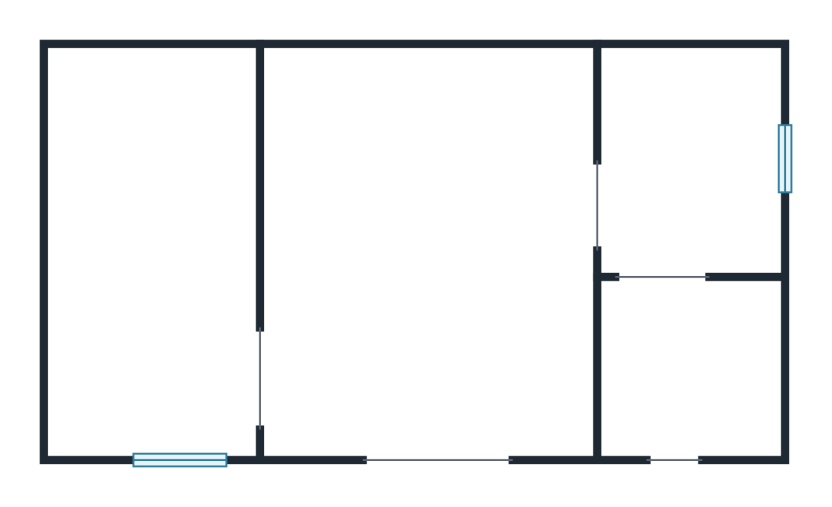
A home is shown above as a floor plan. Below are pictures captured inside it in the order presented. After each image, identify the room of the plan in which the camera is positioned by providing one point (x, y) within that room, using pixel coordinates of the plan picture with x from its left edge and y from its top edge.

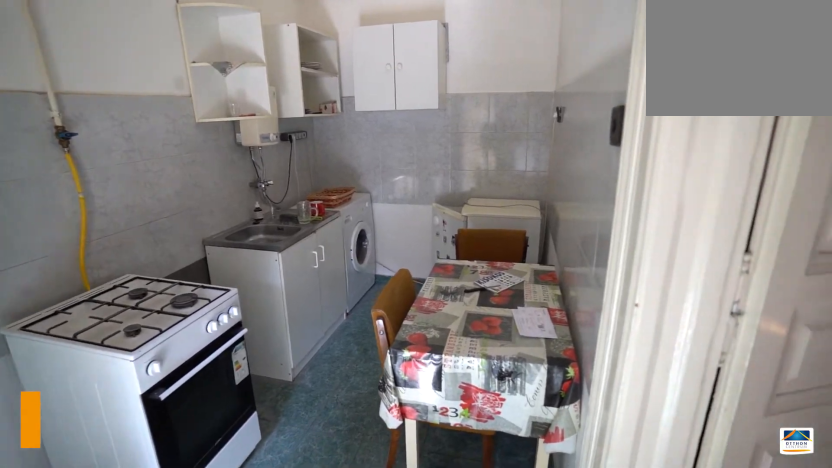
(145, 318)
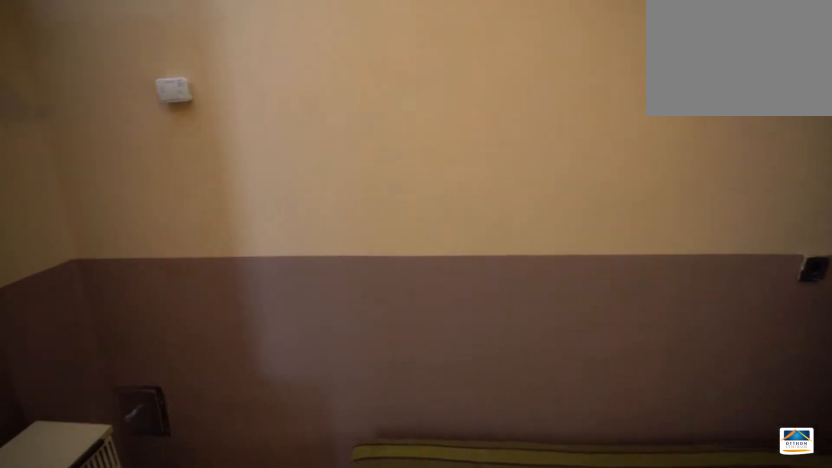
(688, 162)
